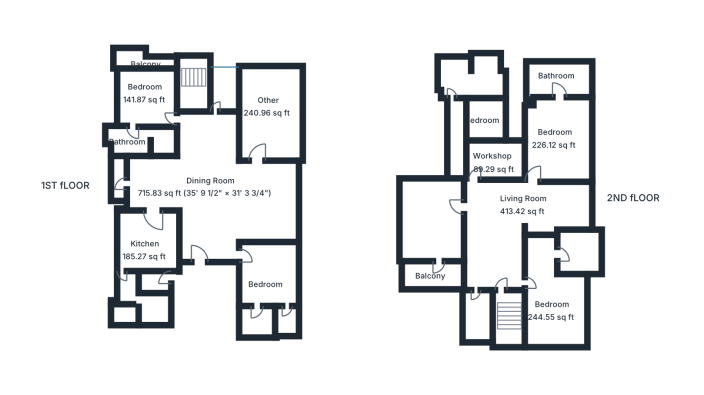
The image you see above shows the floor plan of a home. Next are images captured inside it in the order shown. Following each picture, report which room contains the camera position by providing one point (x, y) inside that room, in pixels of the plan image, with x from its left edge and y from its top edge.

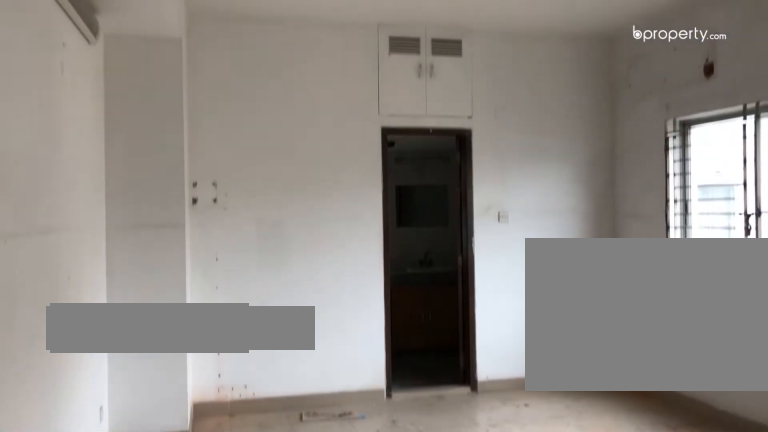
(556, 140)
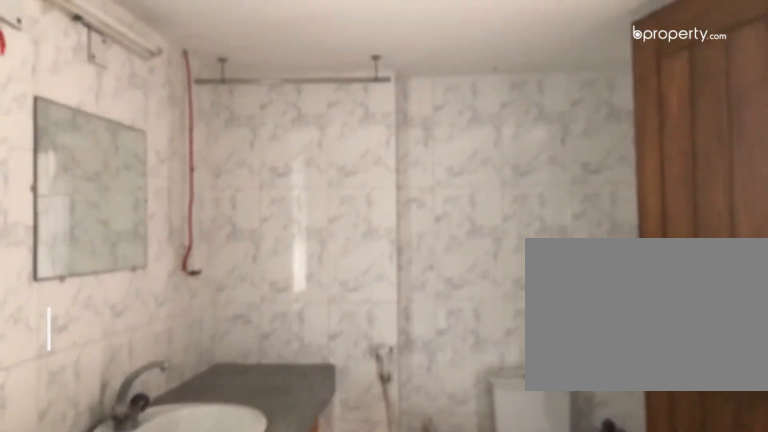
(564, 85)
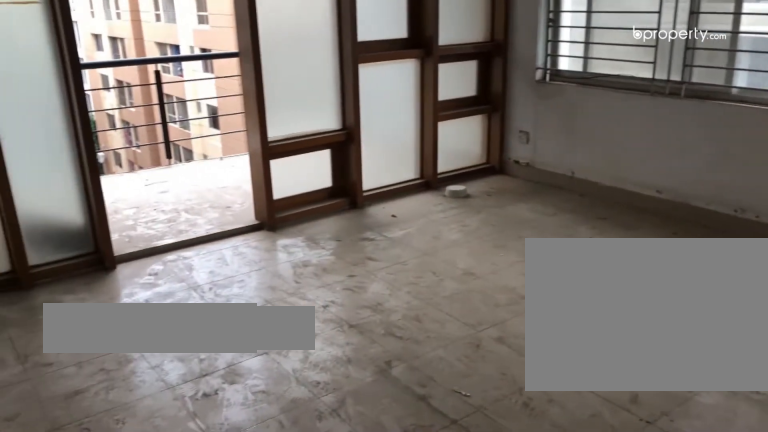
(455, 223)
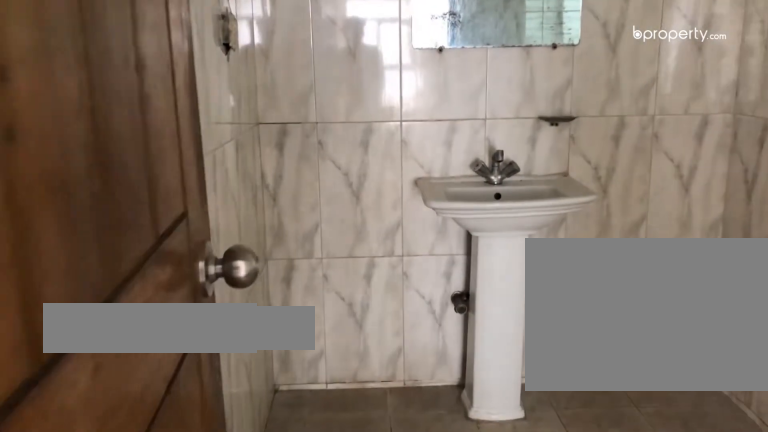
(462, 73)
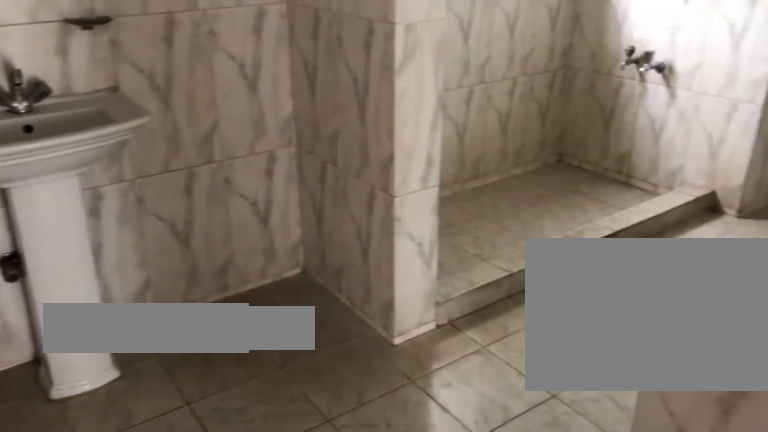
(462, 73)
